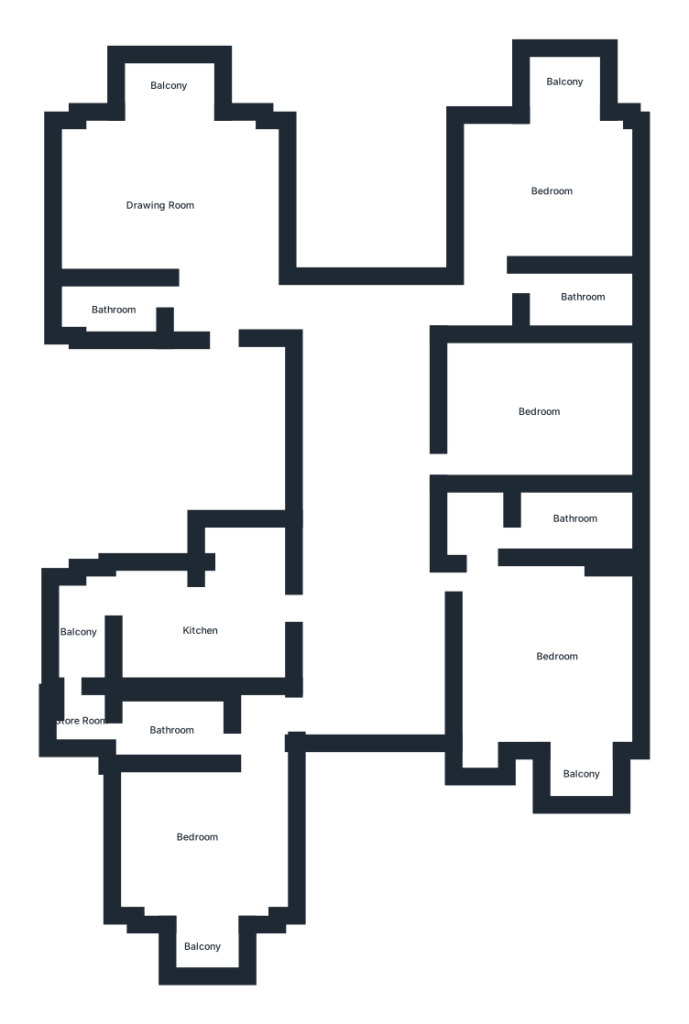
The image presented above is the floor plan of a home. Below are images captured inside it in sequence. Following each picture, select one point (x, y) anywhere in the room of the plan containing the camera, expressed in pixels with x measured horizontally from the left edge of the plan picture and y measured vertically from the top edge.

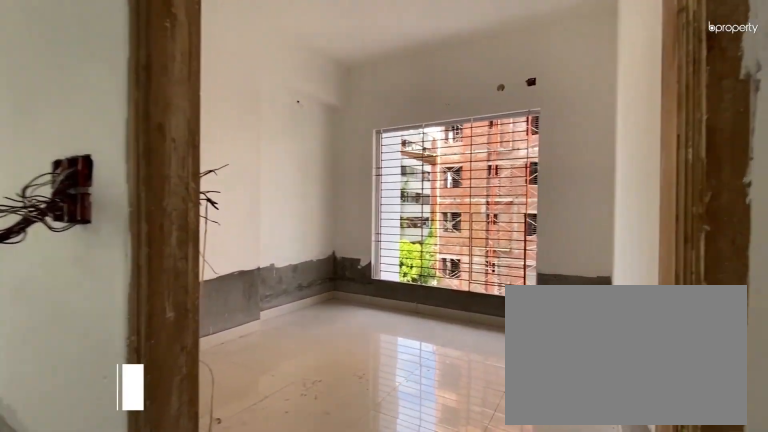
(477, 466)
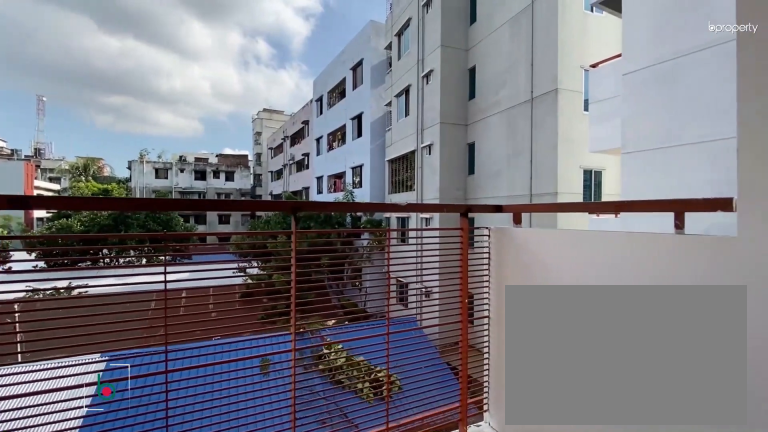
(580, 773)
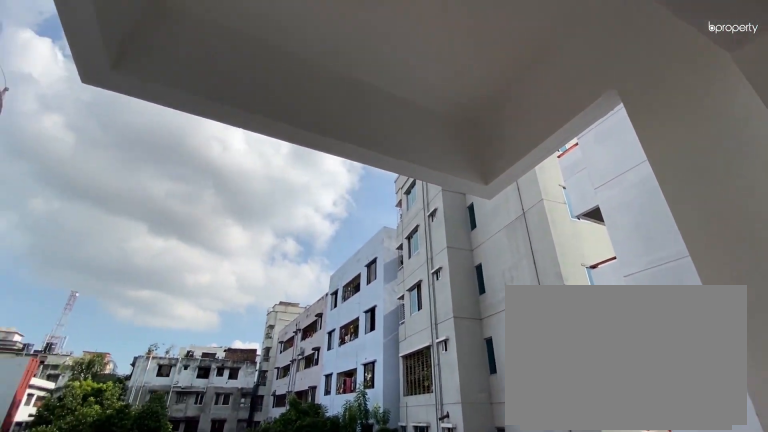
(580, 773)
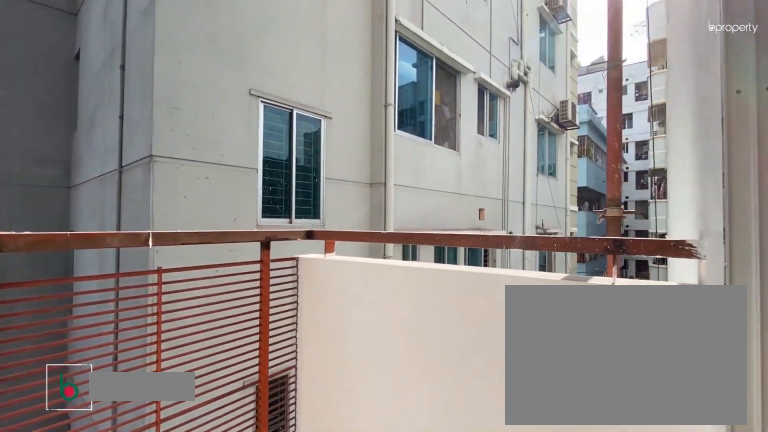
(207, 949)
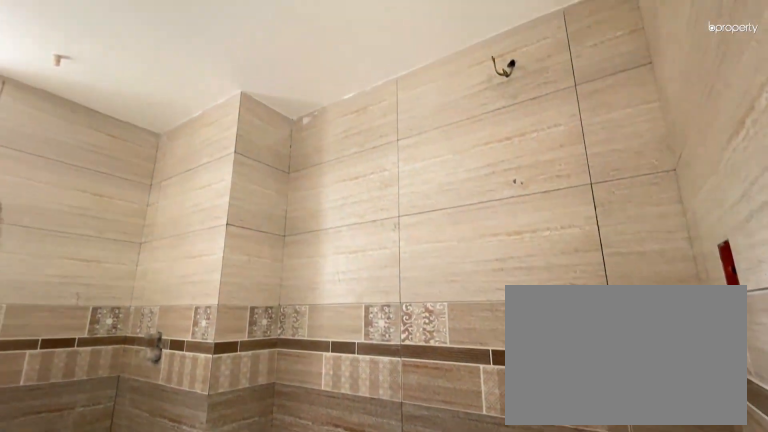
(177, 730)
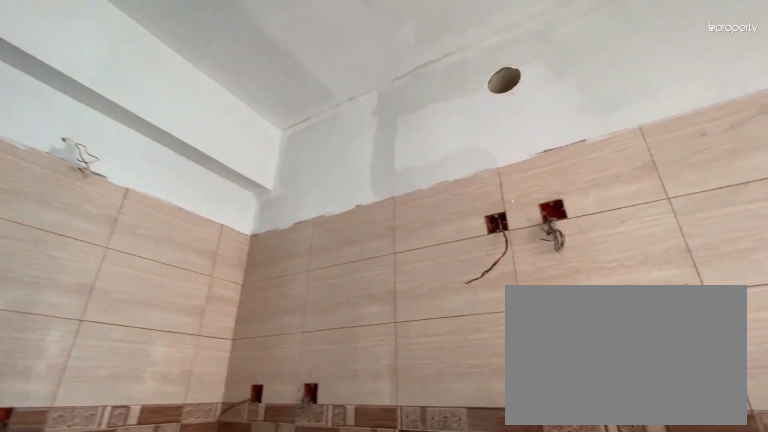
(196, 634)
